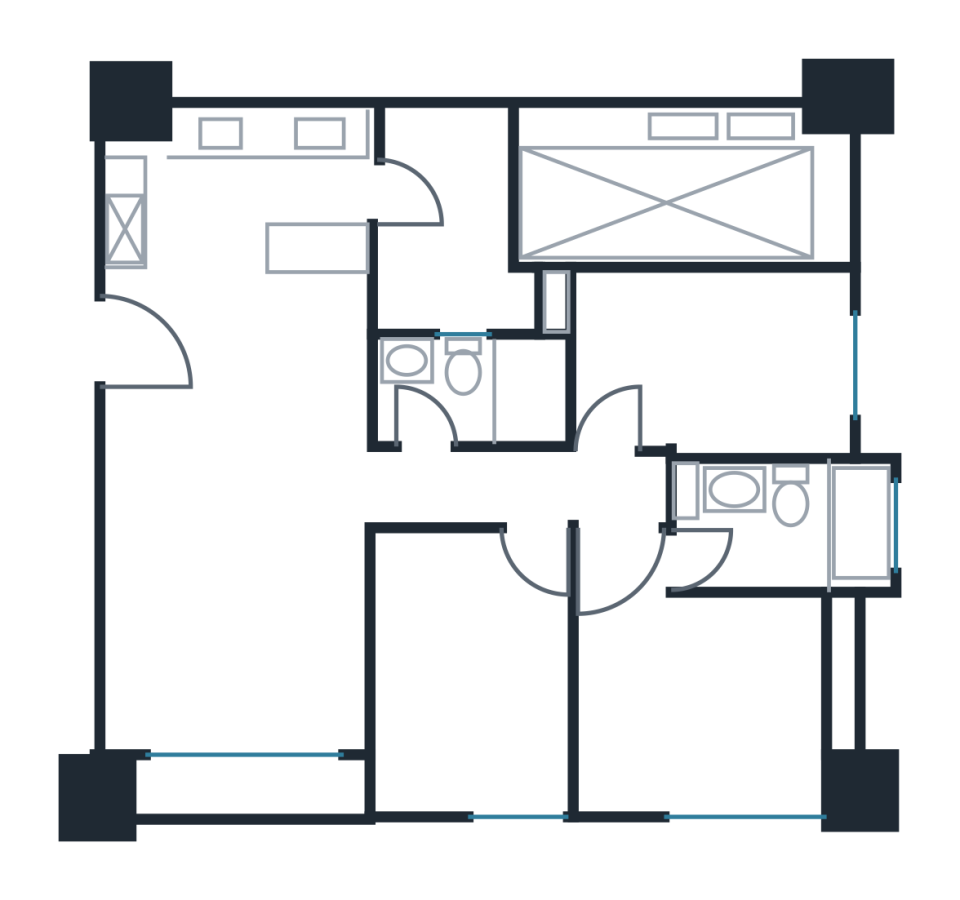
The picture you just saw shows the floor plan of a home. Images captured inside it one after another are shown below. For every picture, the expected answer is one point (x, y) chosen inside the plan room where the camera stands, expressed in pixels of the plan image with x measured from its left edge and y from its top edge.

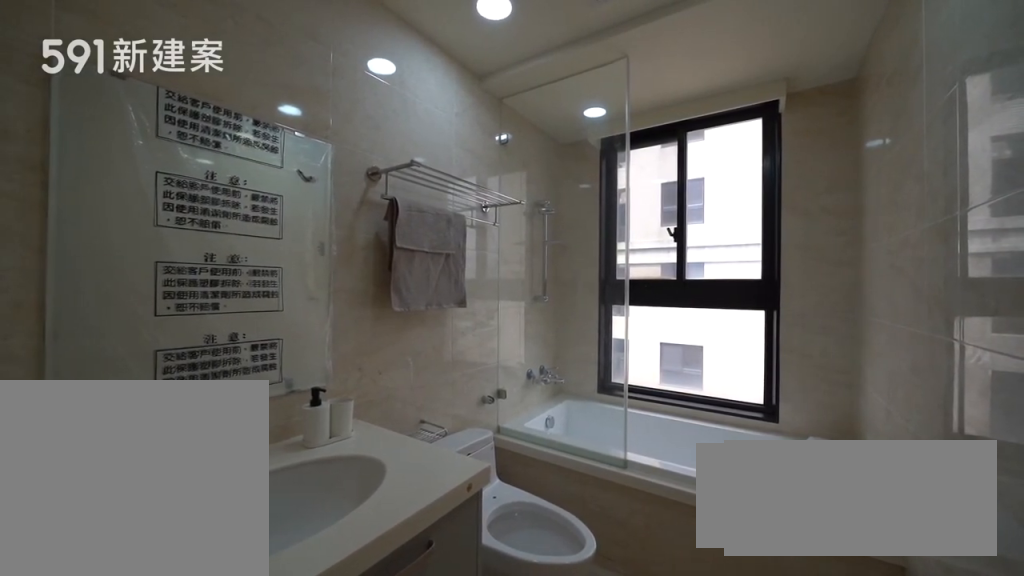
(791, 526)
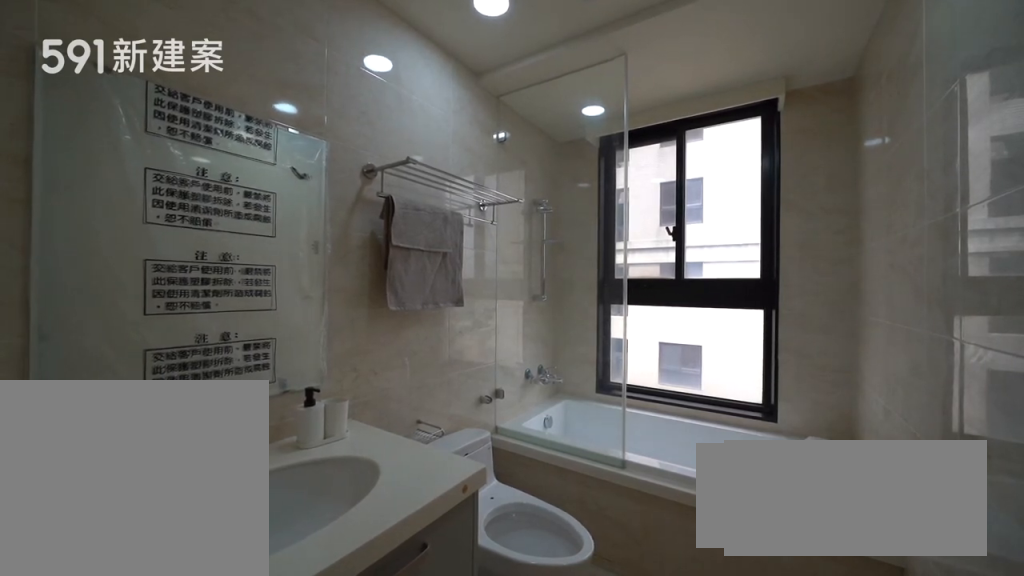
(791, 526)
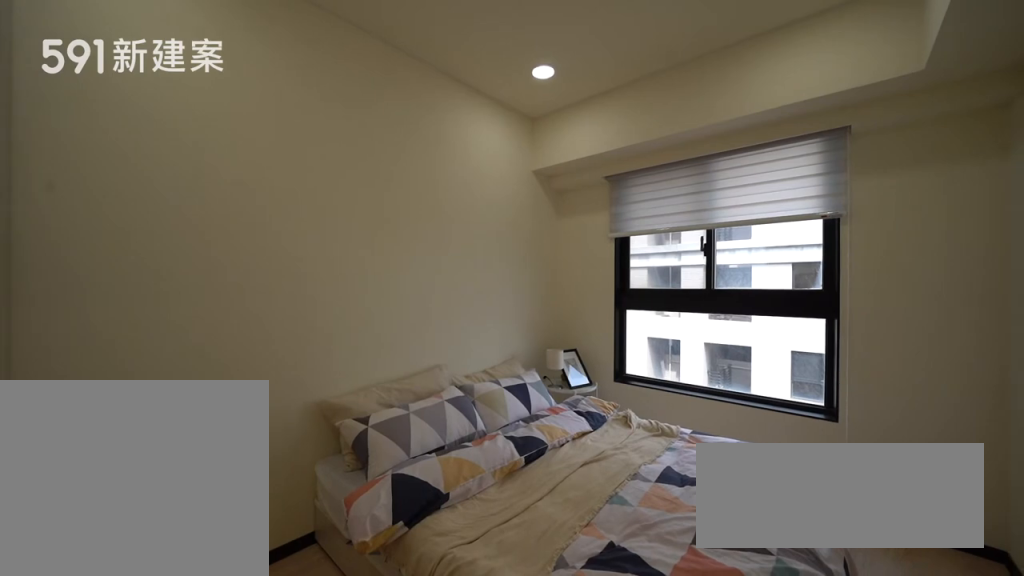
(716, 362)
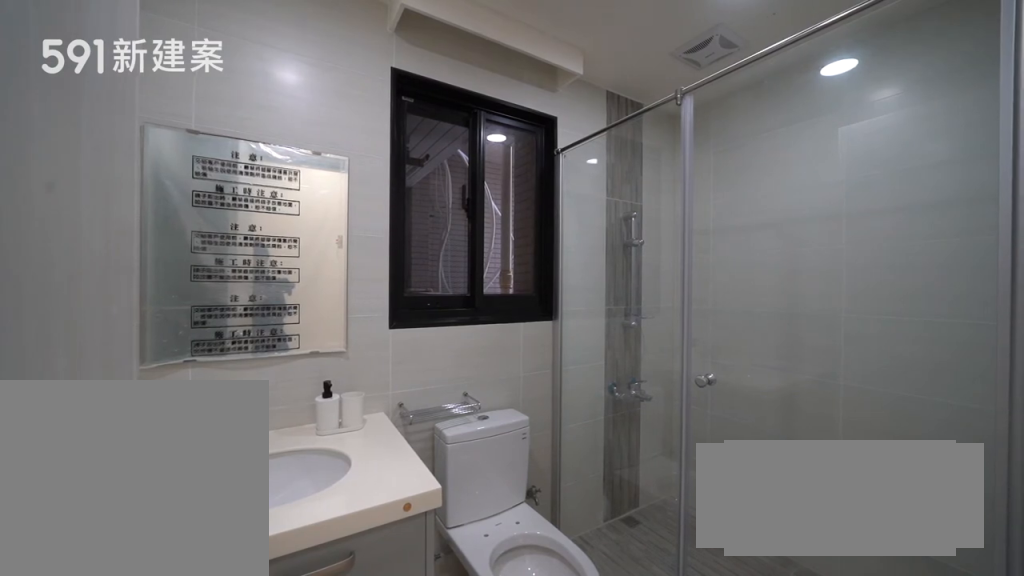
(478, 389)
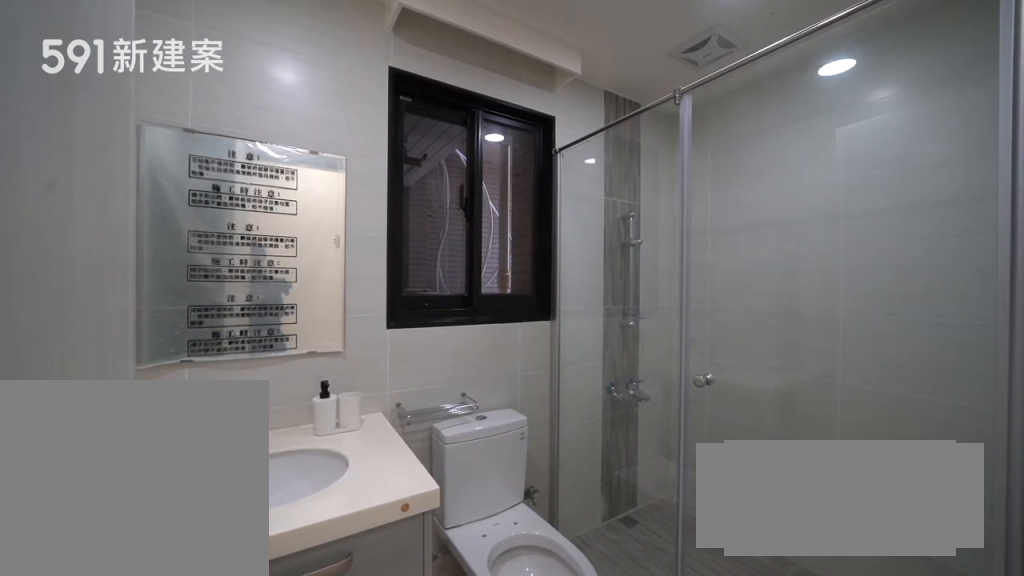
(478, 389)
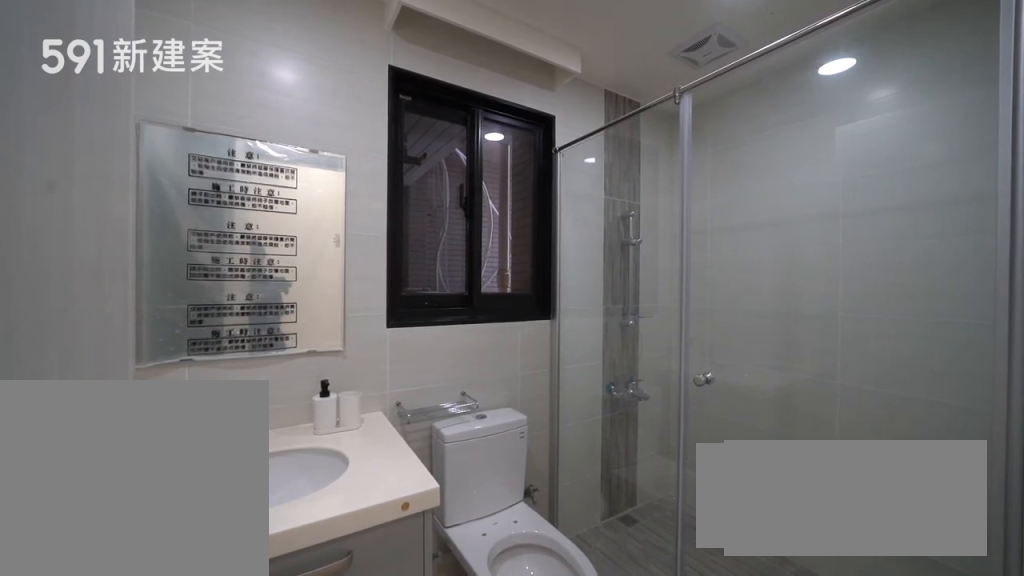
(478, 389)
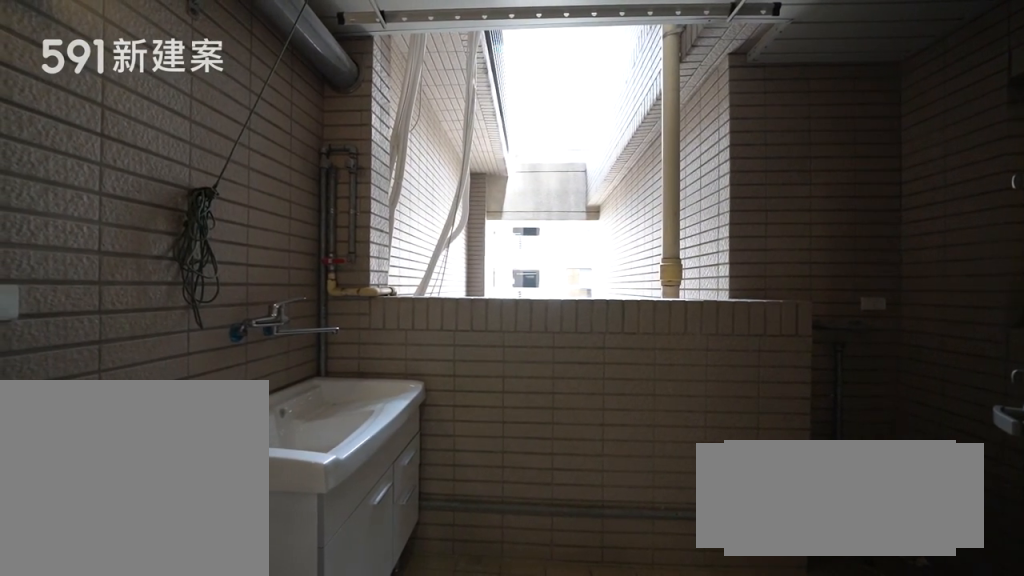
(466, 219)
